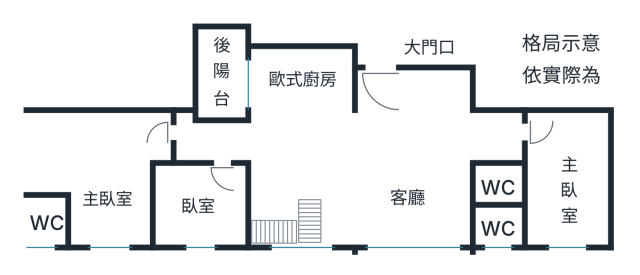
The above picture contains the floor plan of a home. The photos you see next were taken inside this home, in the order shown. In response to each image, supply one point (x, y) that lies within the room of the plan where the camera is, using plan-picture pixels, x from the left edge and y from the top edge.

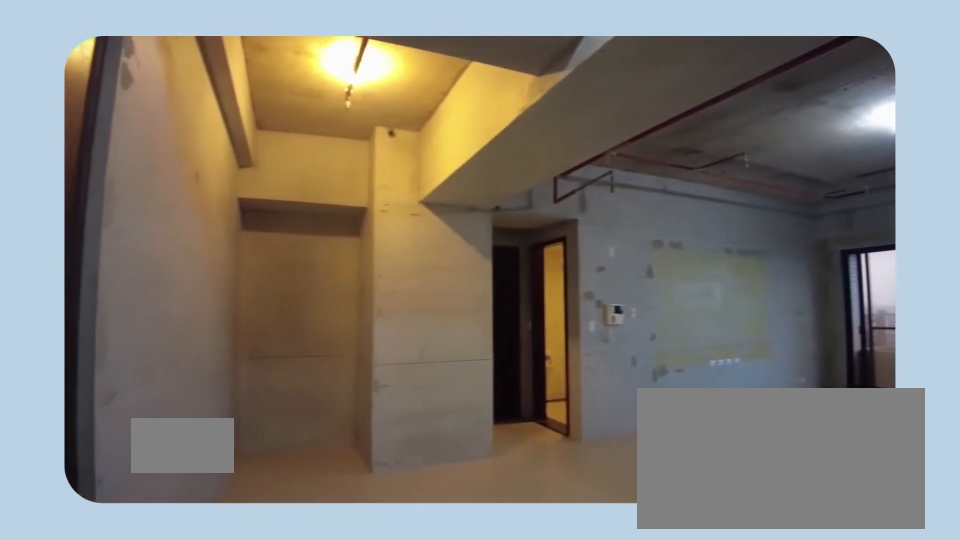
(414, 100)
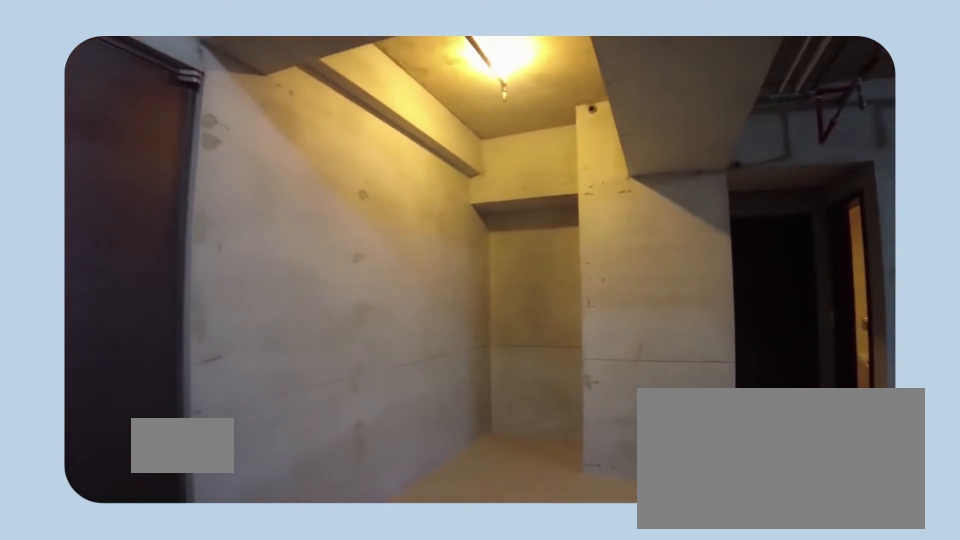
(414, 100)
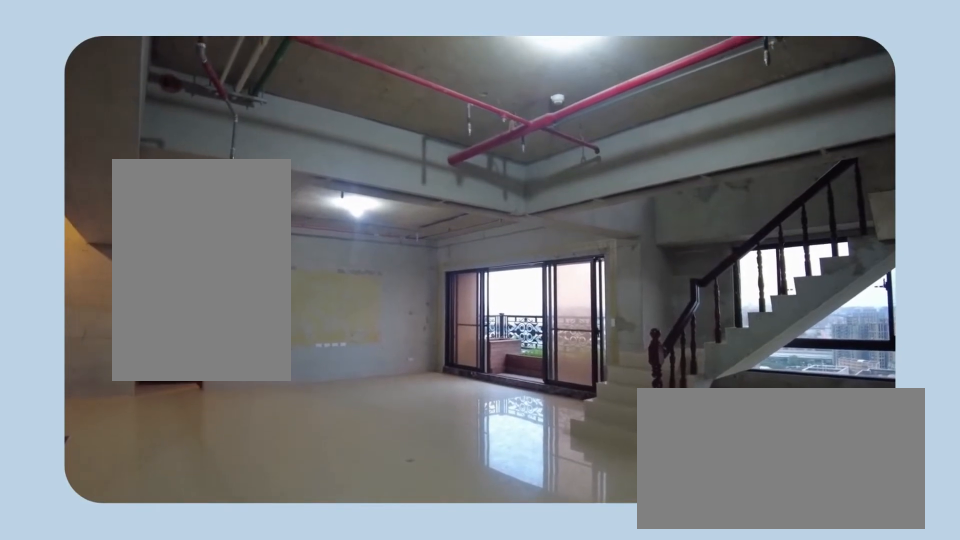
(409, 161)
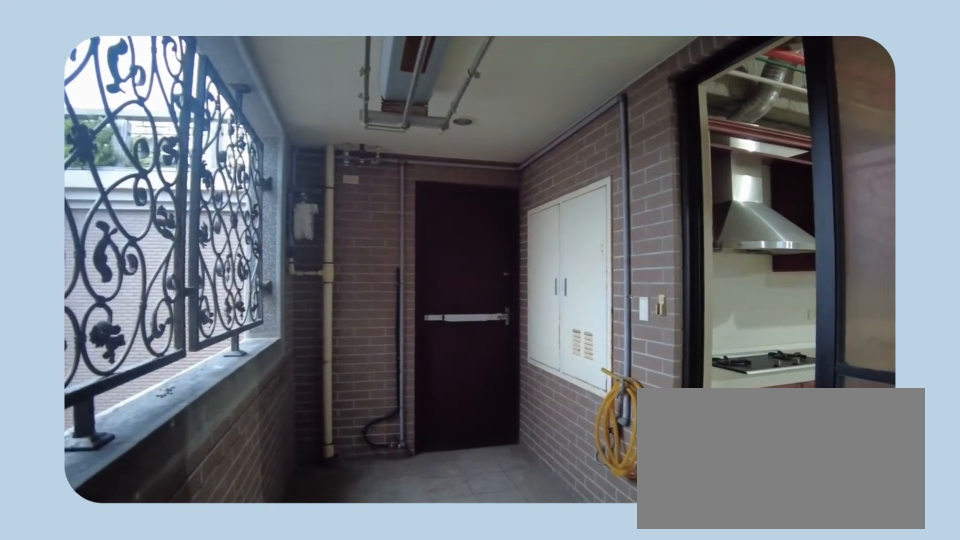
(217, 77)
